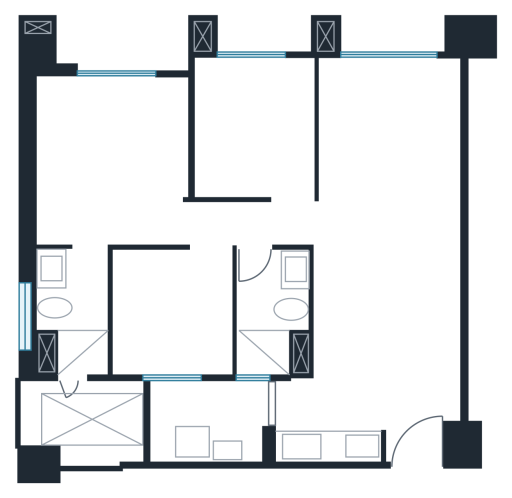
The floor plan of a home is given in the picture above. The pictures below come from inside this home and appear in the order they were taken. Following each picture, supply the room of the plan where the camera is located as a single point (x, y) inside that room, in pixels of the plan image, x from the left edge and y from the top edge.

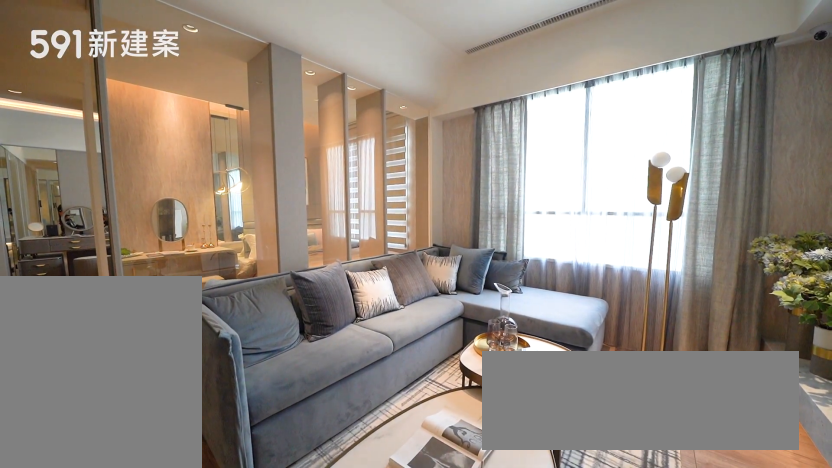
(387, 125)
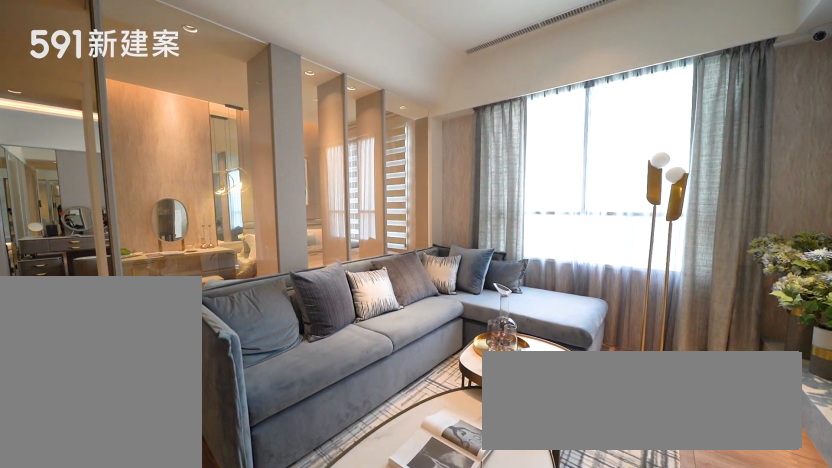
(387, 125)
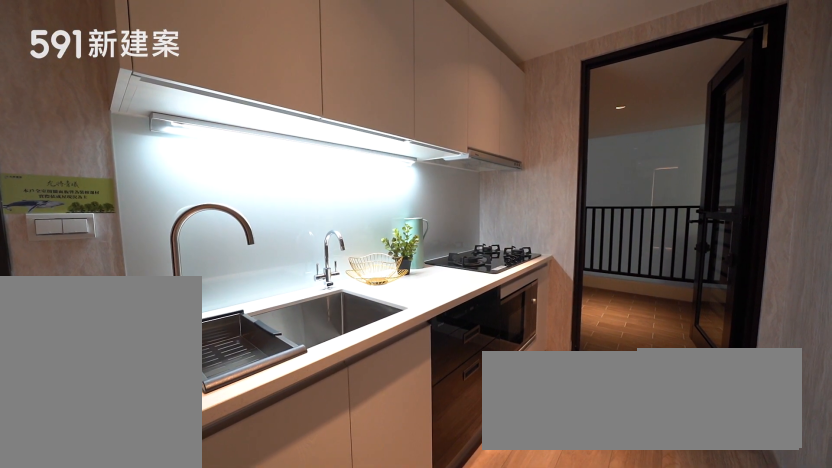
(325, 422)
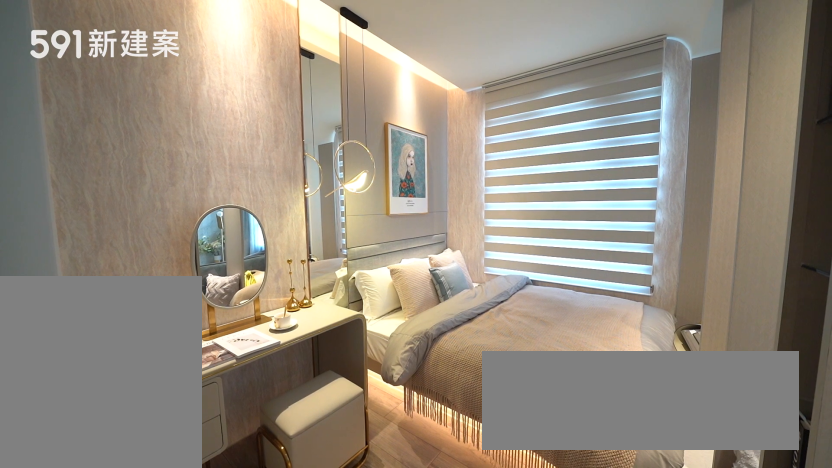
(253, 124)
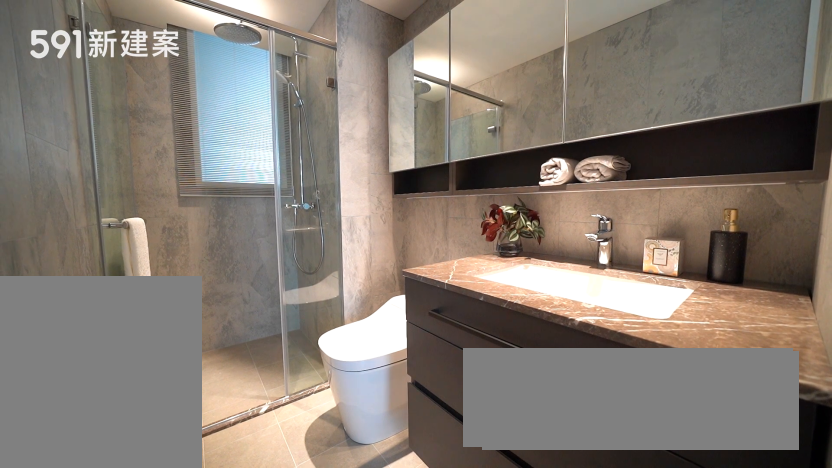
(69, 317)
